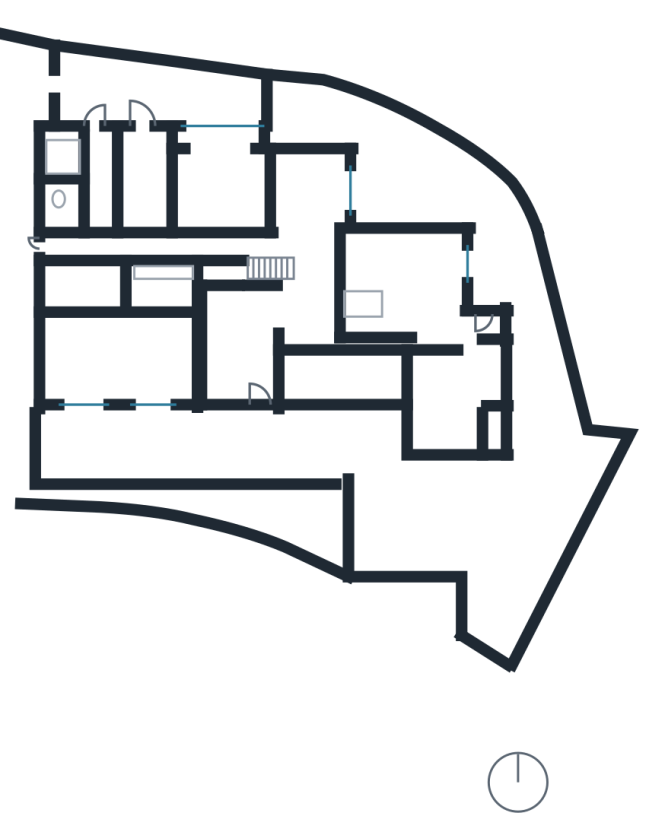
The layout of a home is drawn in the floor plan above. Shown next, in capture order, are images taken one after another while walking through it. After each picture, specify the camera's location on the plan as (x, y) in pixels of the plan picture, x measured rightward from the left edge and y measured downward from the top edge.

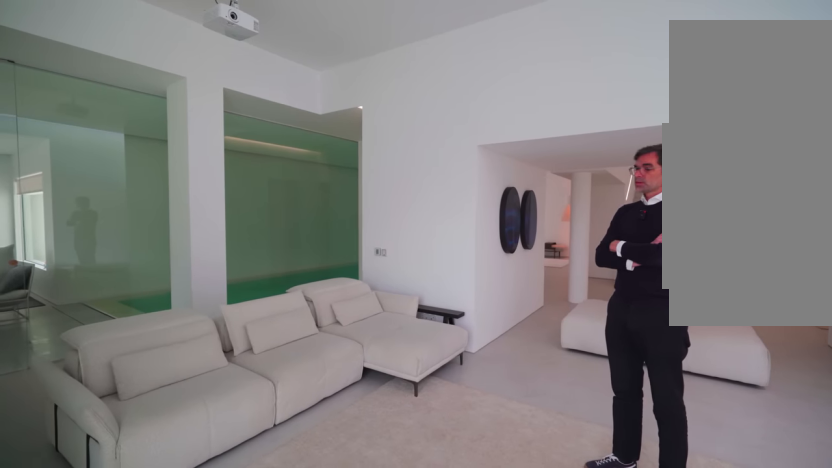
(440, 260)
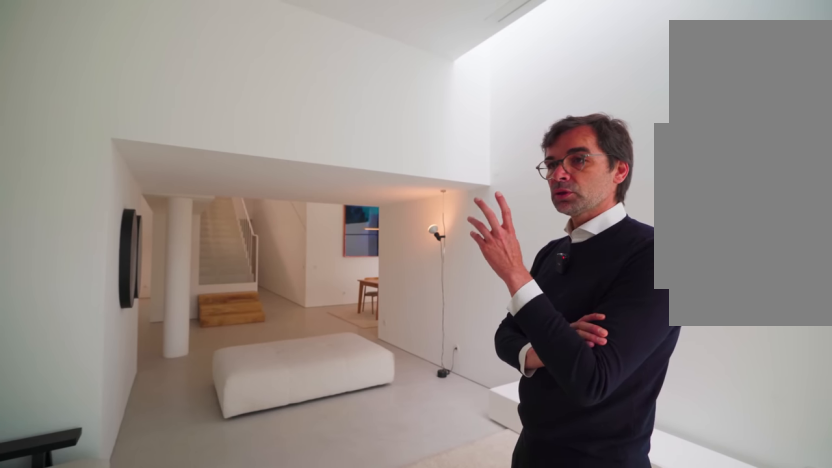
(449, 307)
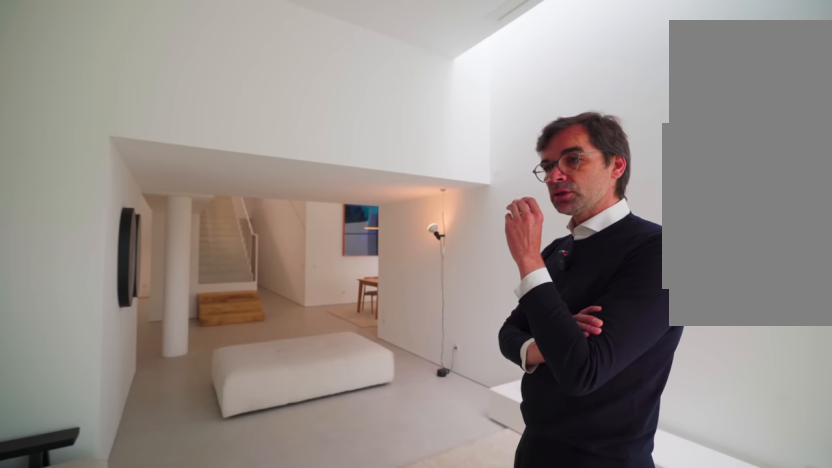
(446, 300)
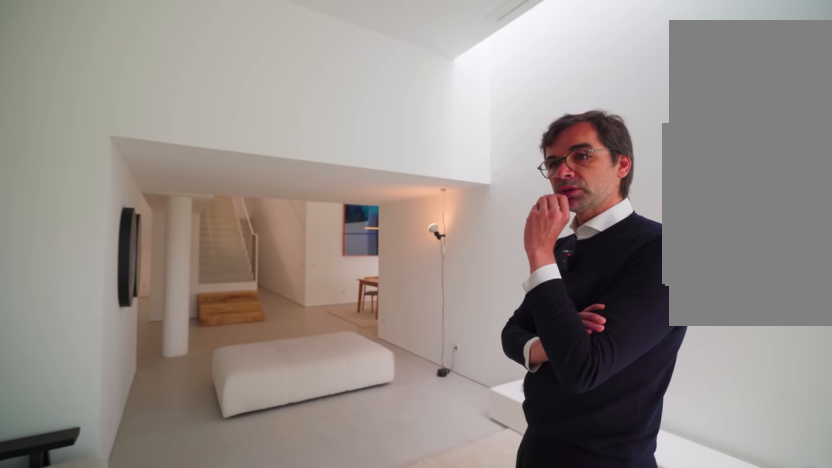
(446, 300)
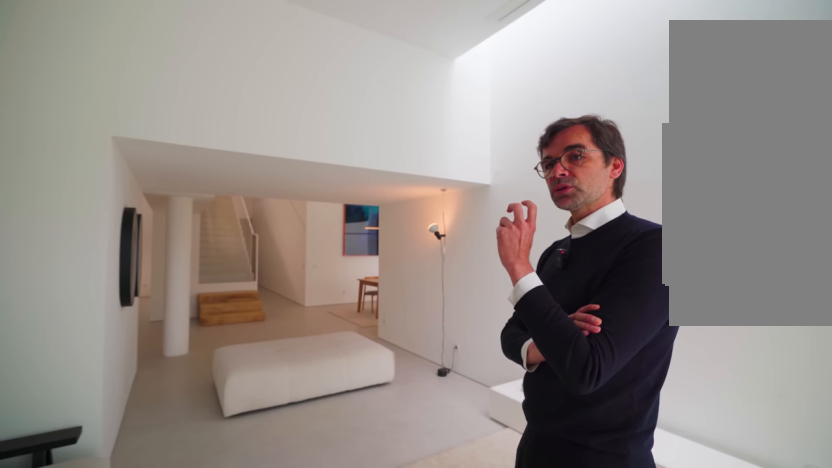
(446, 300)
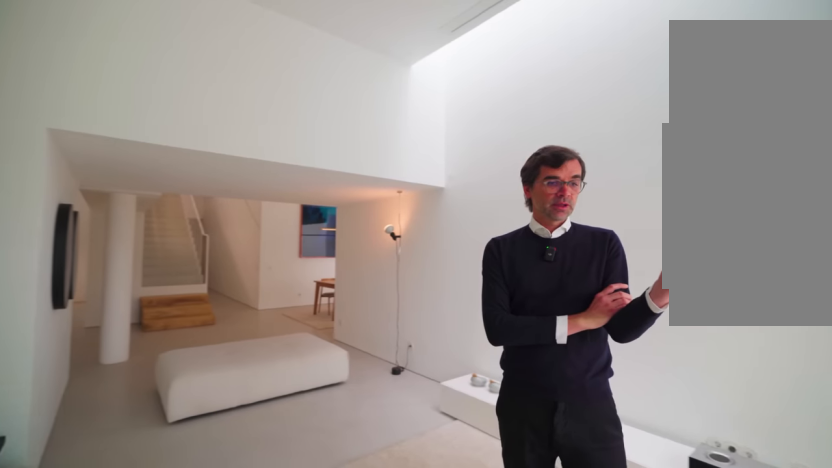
(446, 301)
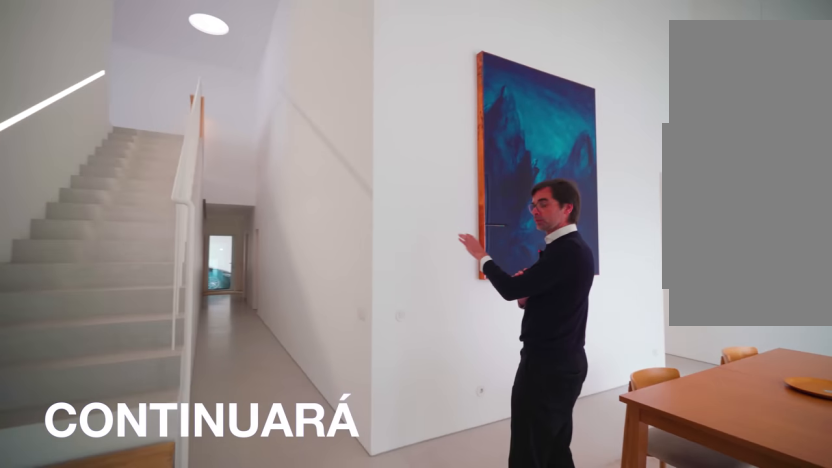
(312, 291)
